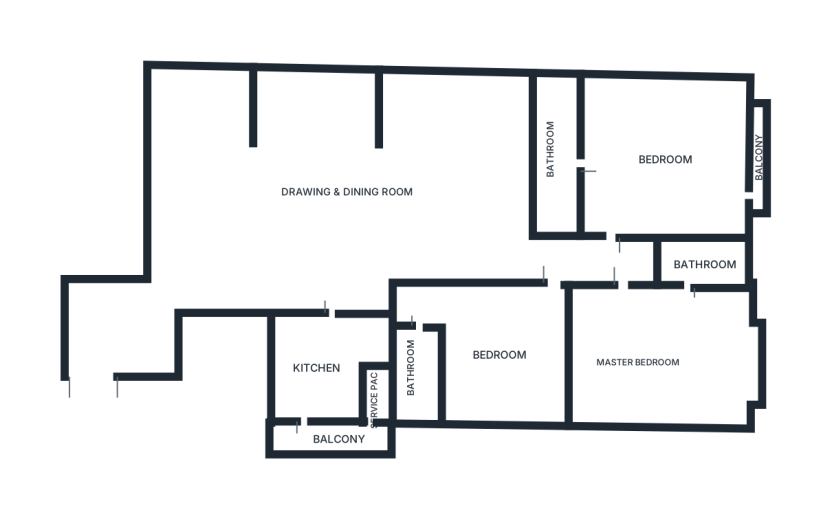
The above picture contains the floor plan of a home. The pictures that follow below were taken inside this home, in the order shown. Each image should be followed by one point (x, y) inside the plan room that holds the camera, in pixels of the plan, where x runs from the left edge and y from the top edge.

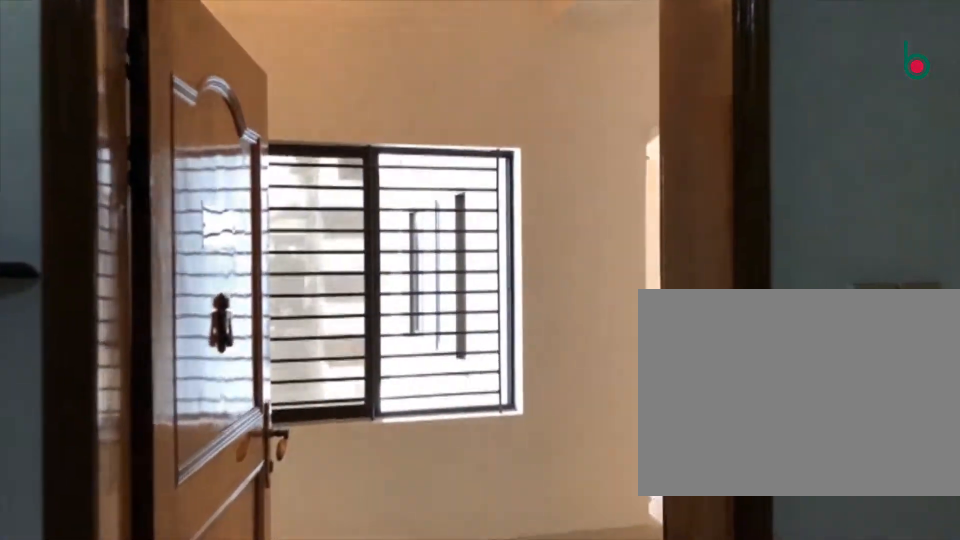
(98, 356)
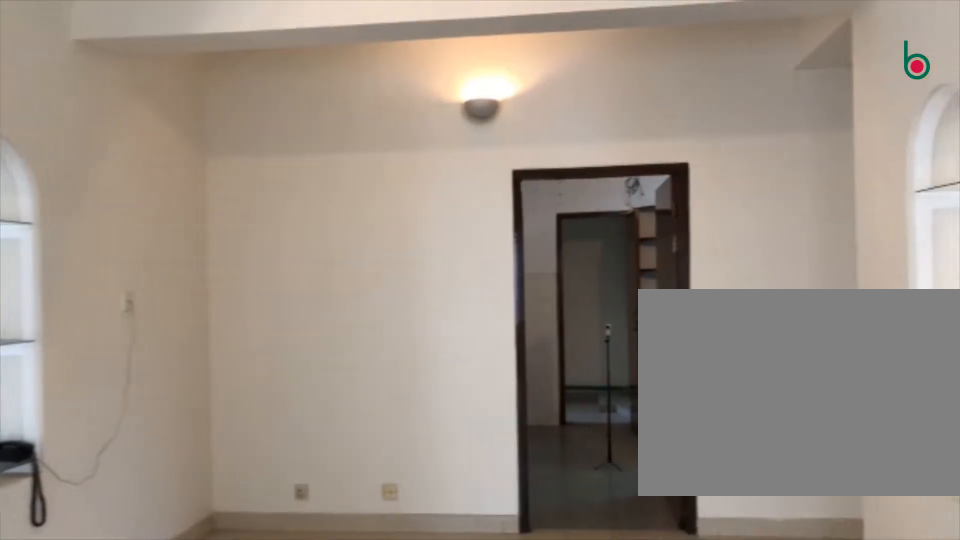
(330, 225)
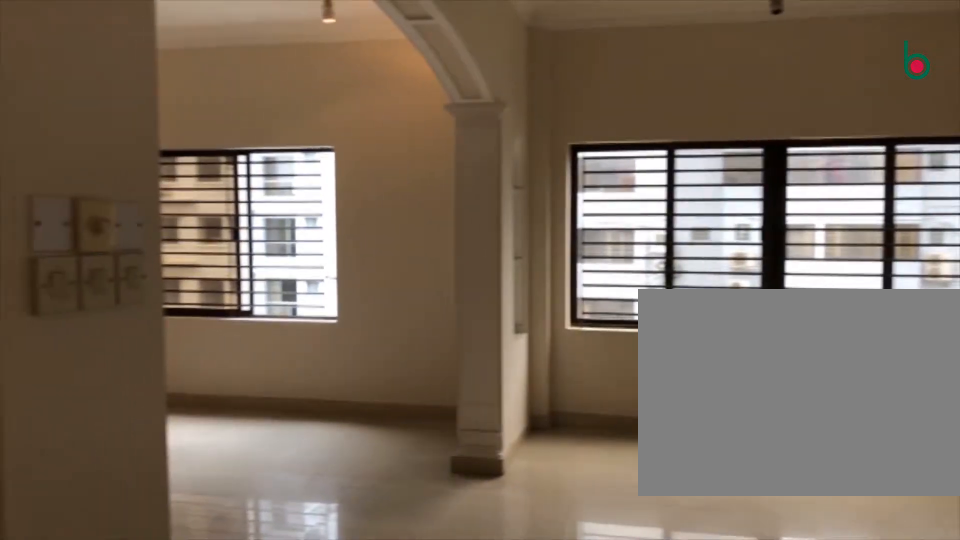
(330, 225)
